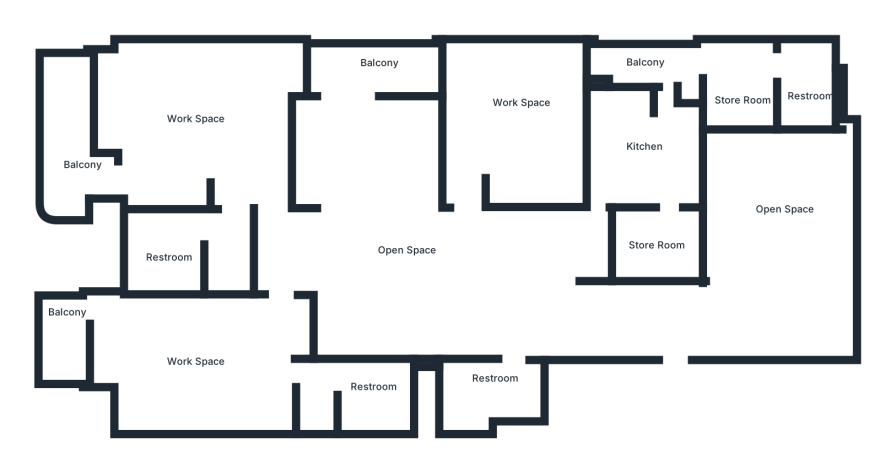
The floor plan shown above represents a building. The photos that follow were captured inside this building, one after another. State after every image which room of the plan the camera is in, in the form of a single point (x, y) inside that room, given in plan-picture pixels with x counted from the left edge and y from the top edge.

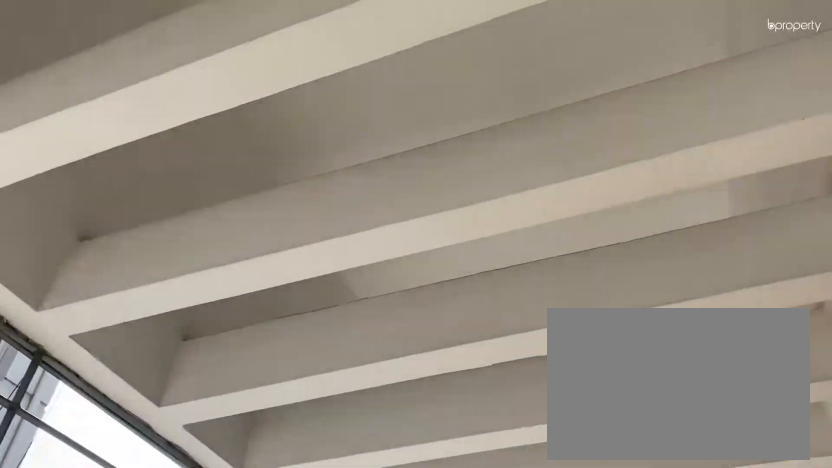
(66, 166)
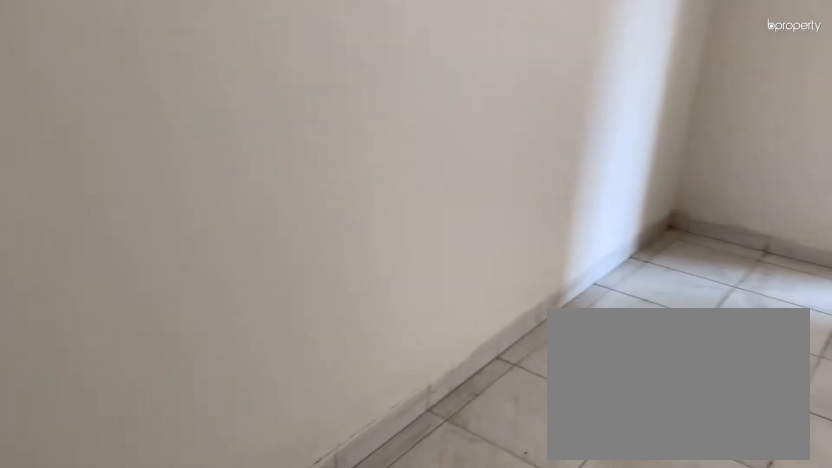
(208, 369)
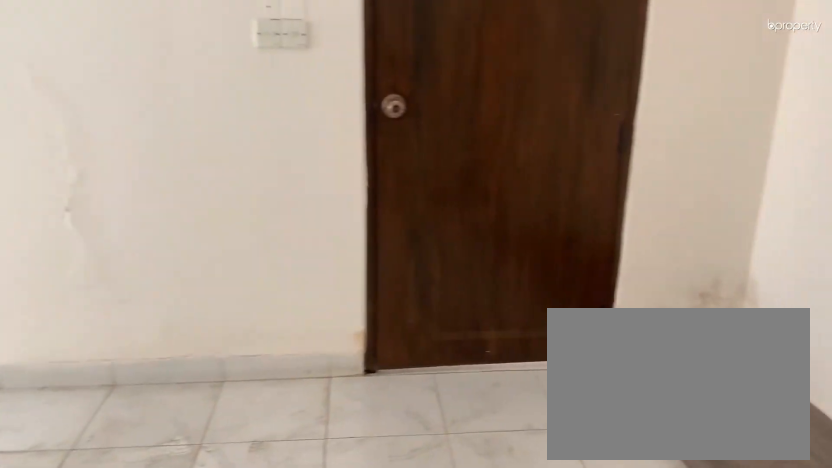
(208, 369)
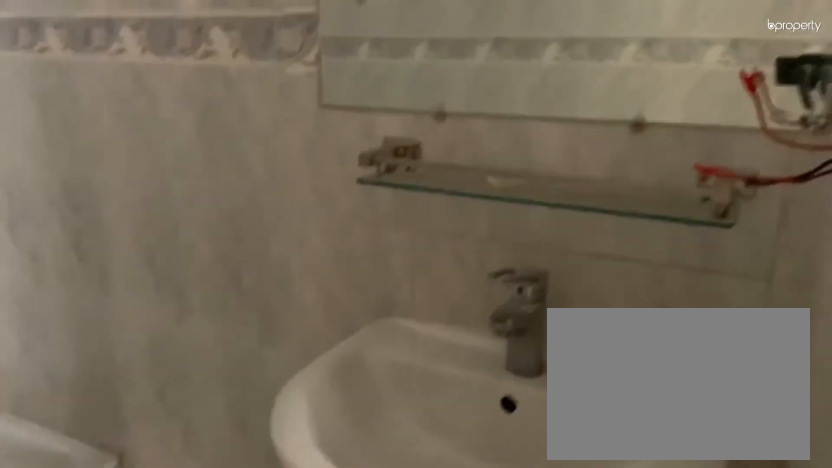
(376, 386)
